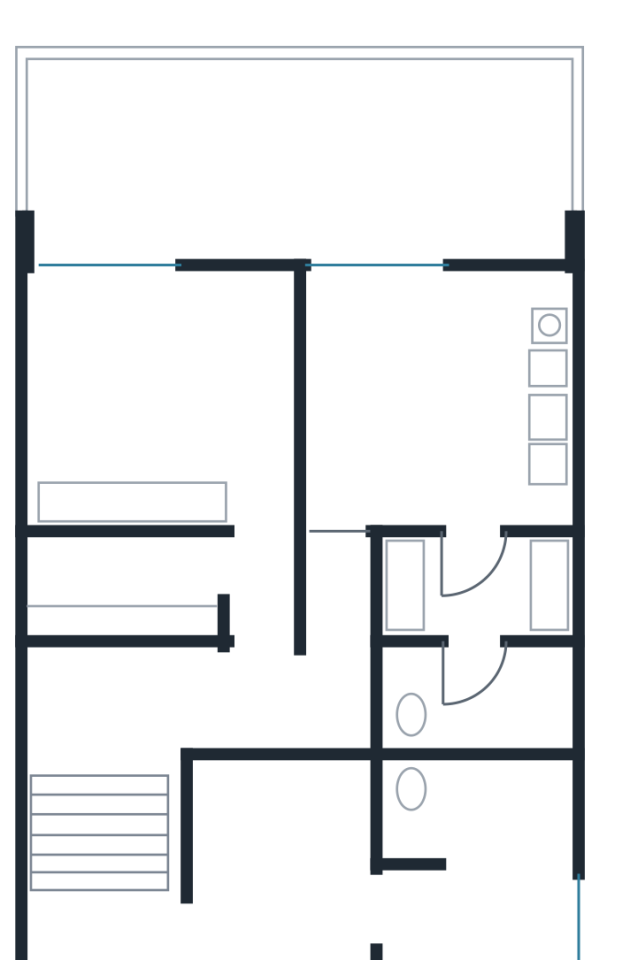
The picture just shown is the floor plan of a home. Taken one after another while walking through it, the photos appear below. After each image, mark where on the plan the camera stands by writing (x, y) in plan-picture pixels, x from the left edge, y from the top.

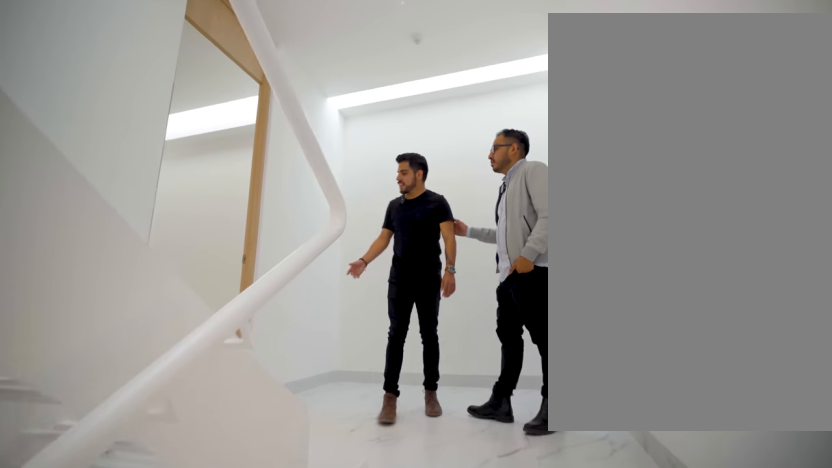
(63, 782)
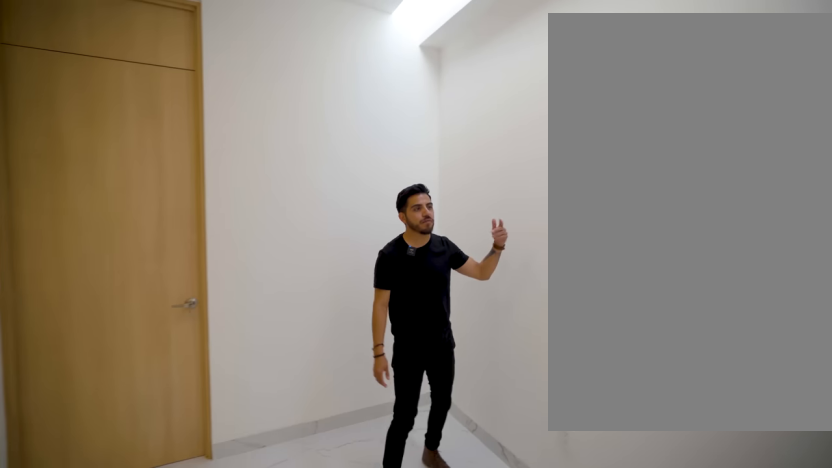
(242, 936)
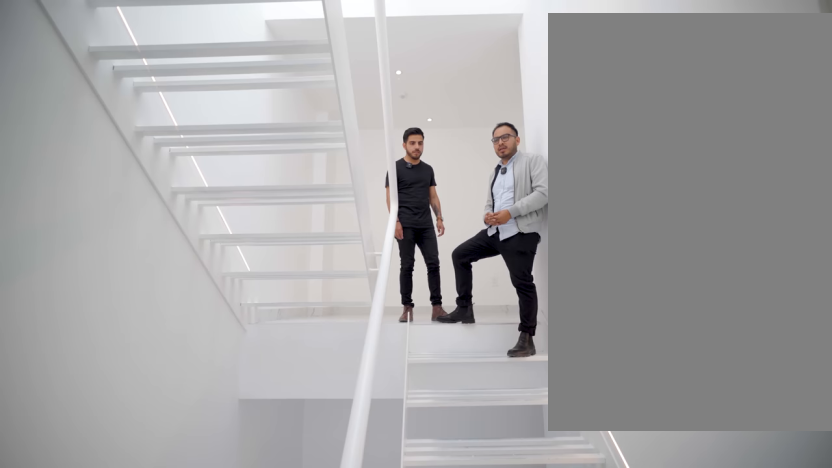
(160, 930)
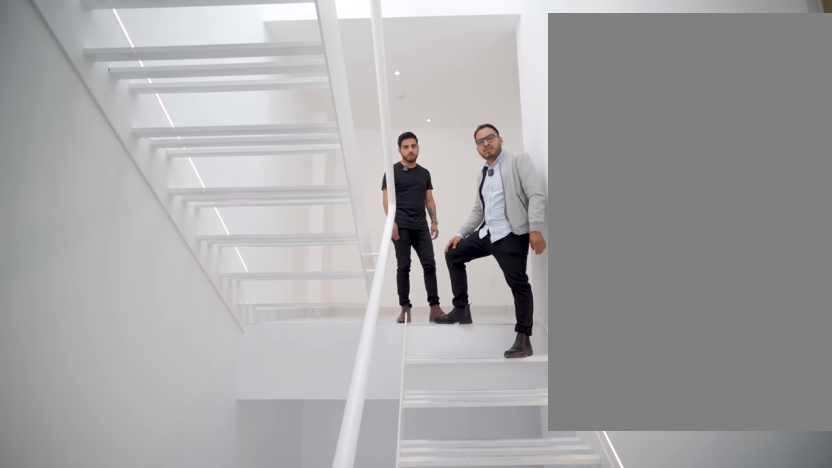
(160, 930)
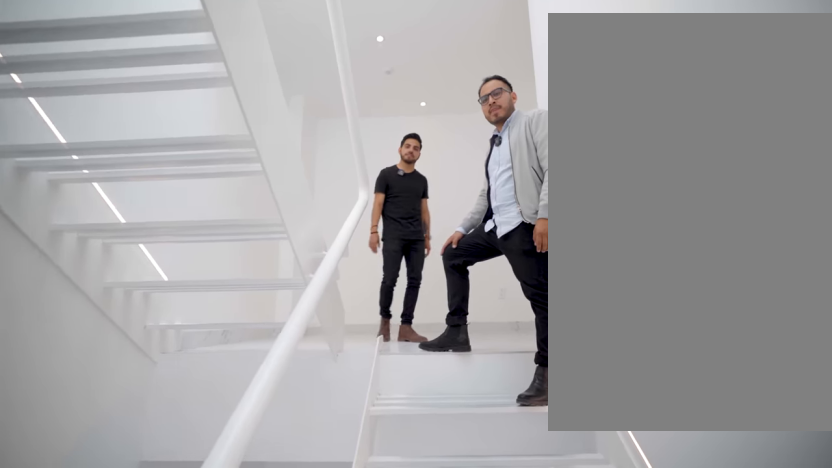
(161, 930)
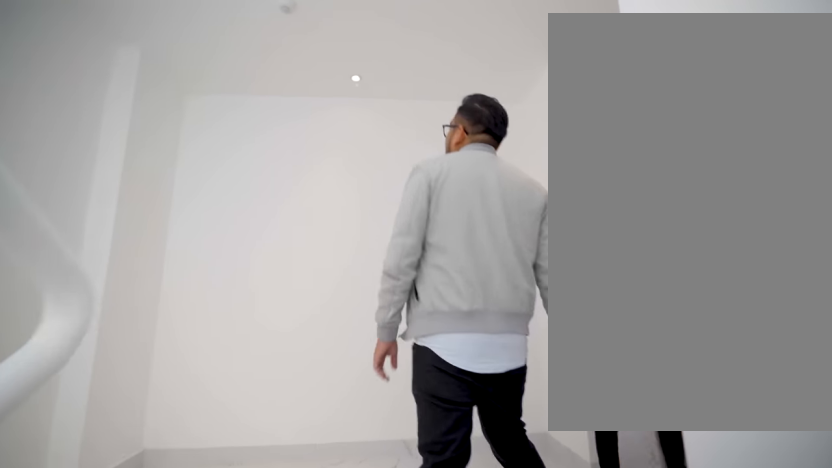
(160, 930)
